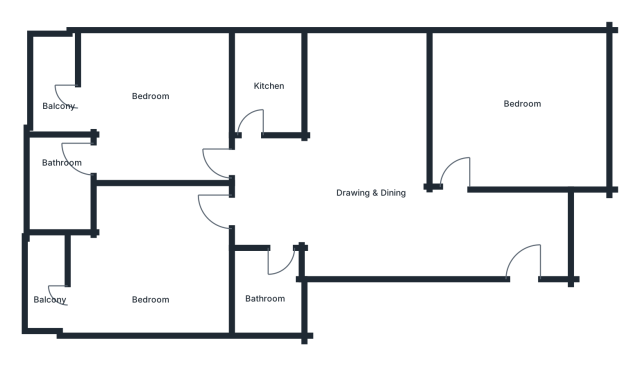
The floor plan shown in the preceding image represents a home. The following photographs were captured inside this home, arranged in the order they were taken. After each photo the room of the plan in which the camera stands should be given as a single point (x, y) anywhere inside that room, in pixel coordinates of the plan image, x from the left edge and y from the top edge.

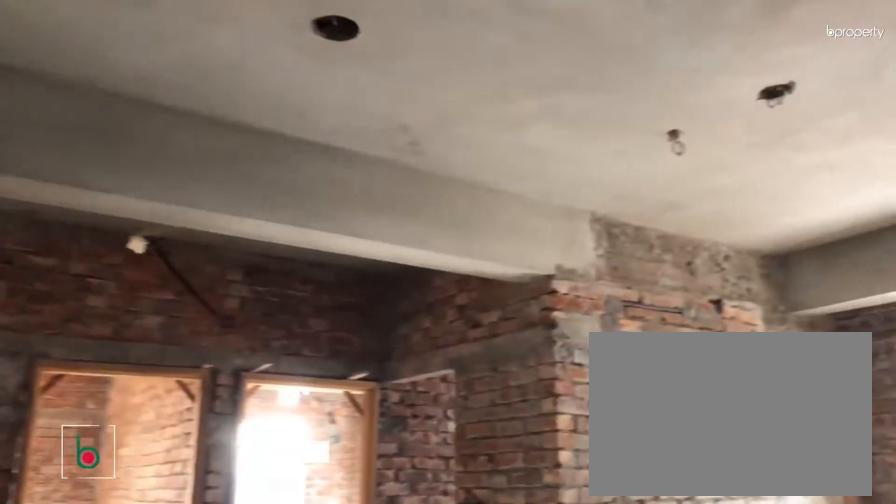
(370, 194)
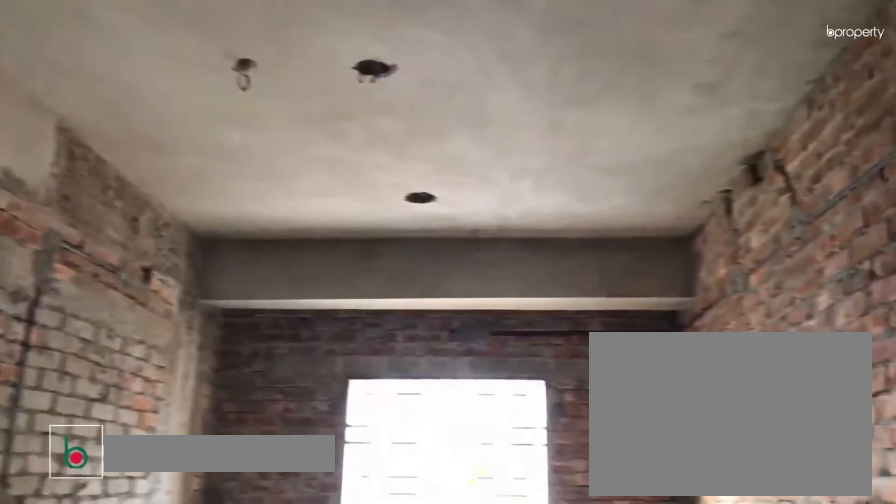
(370, 194)
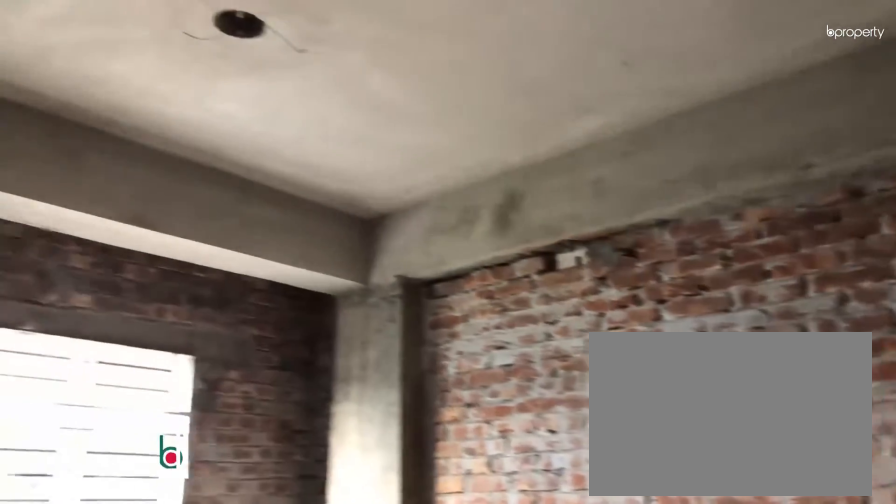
(499, 115)
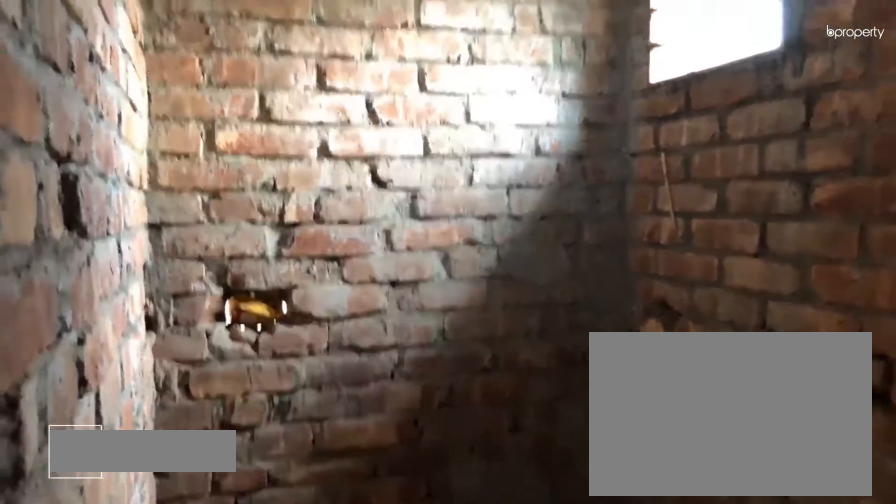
(60, 191)
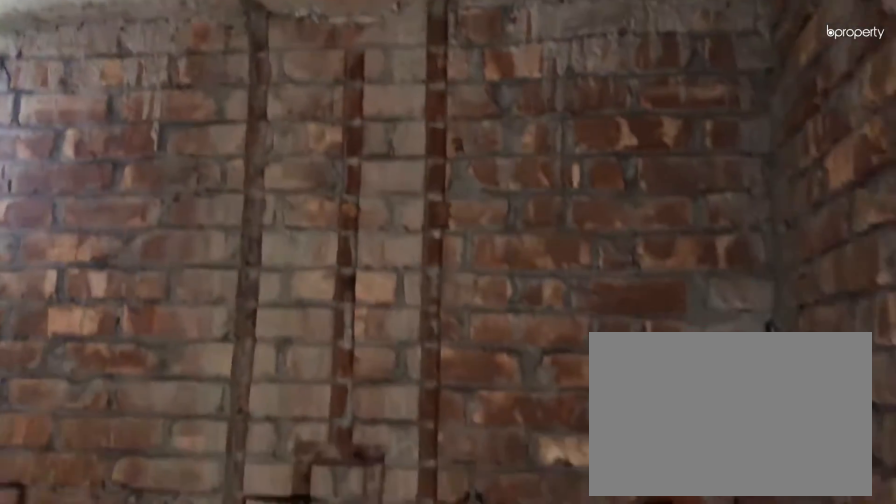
(60, 191)
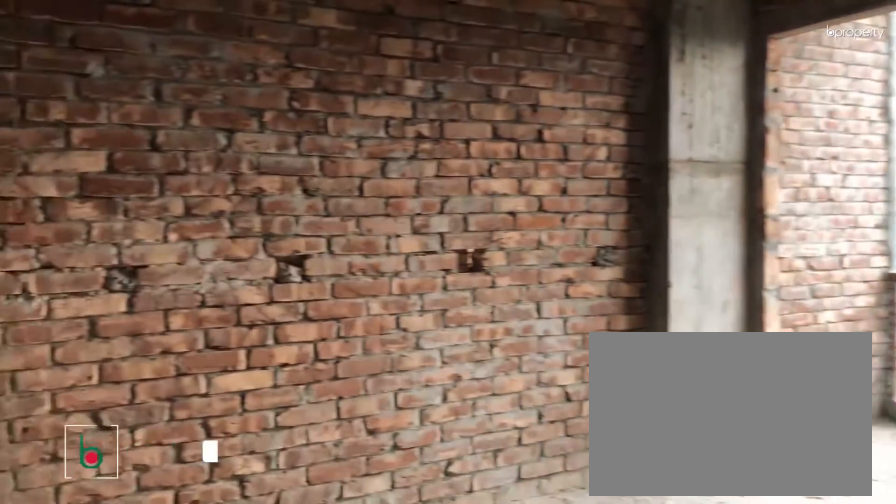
(152, 276)
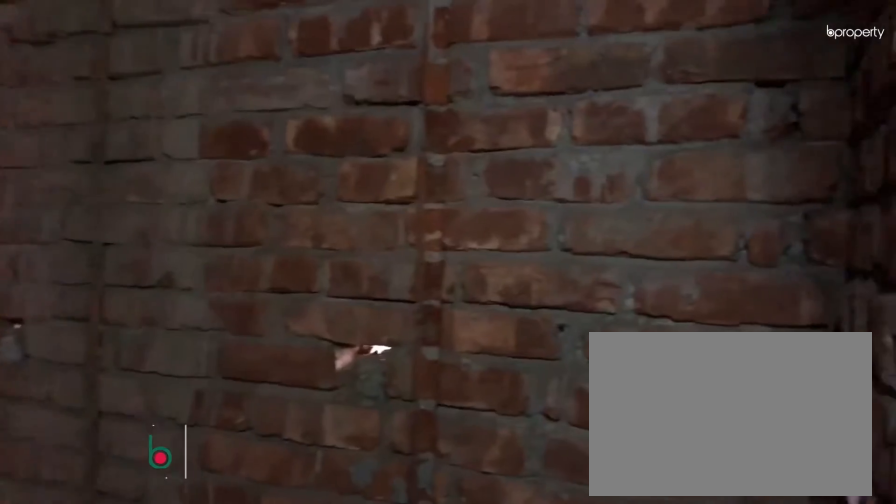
(268, 286)
